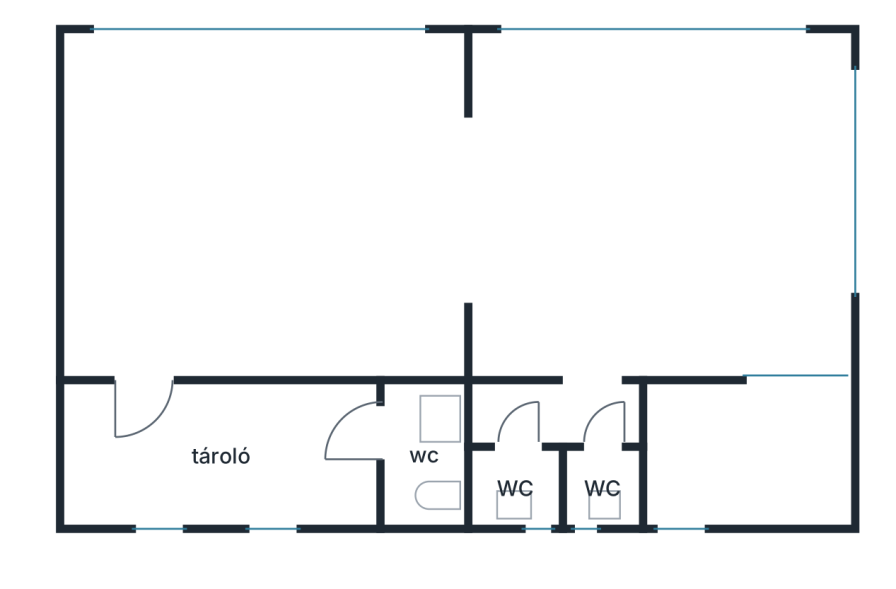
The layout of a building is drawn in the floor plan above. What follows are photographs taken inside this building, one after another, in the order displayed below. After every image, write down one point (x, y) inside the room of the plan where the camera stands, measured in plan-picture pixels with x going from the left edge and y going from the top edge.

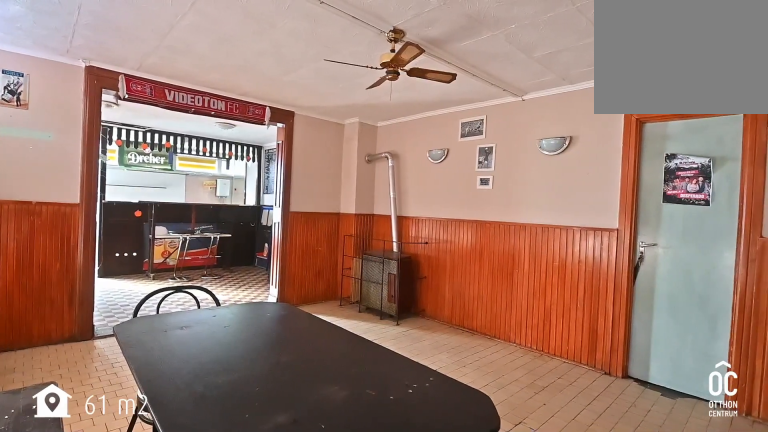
(270, 201)
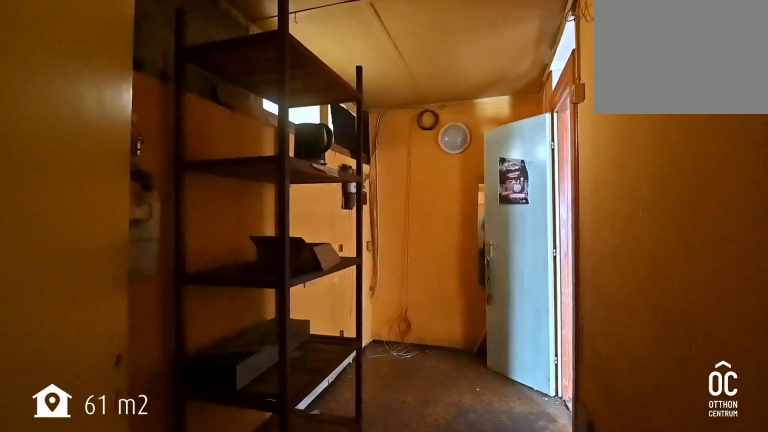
(242, 455)
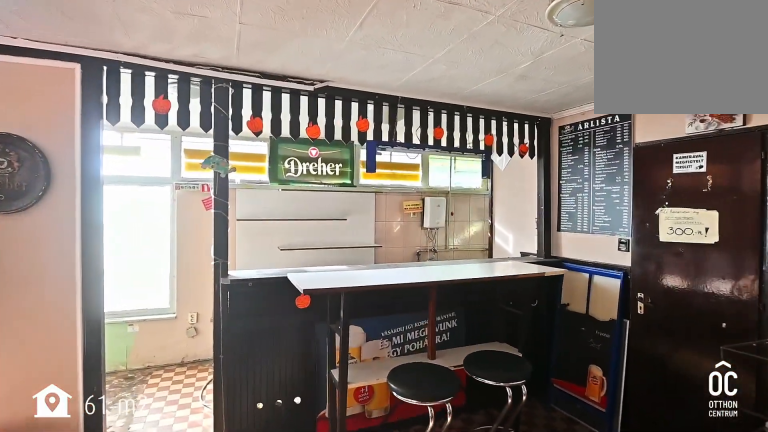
(750, 214)
